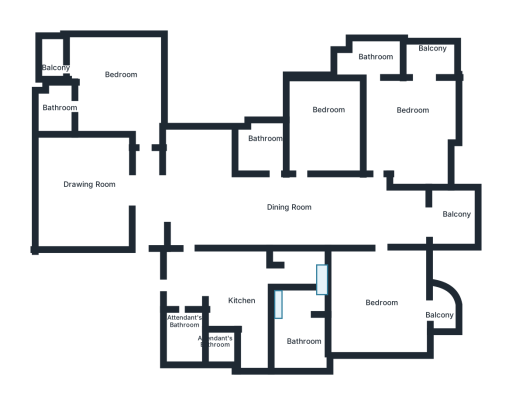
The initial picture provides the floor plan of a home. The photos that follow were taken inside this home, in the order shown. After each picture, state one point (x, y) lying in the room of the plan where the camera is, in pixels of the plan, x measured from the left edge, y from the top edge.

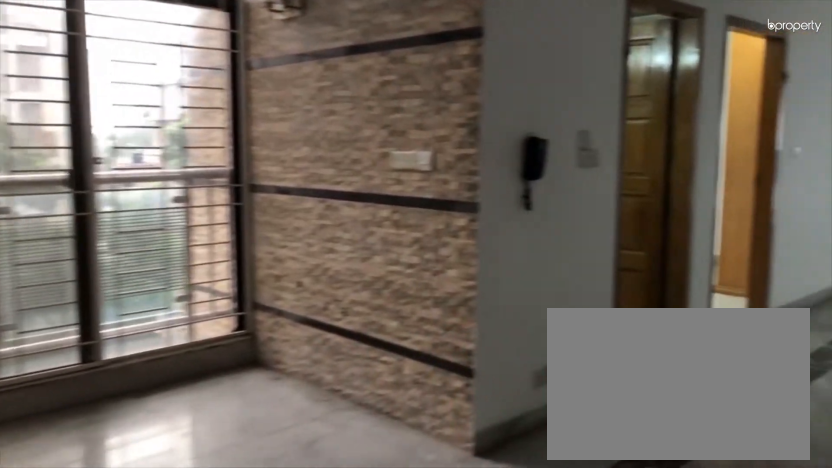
(229, 204)
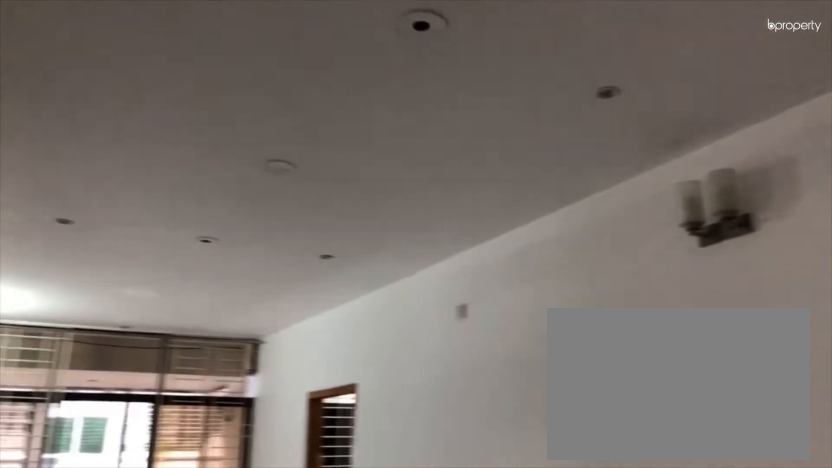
(229, 204)
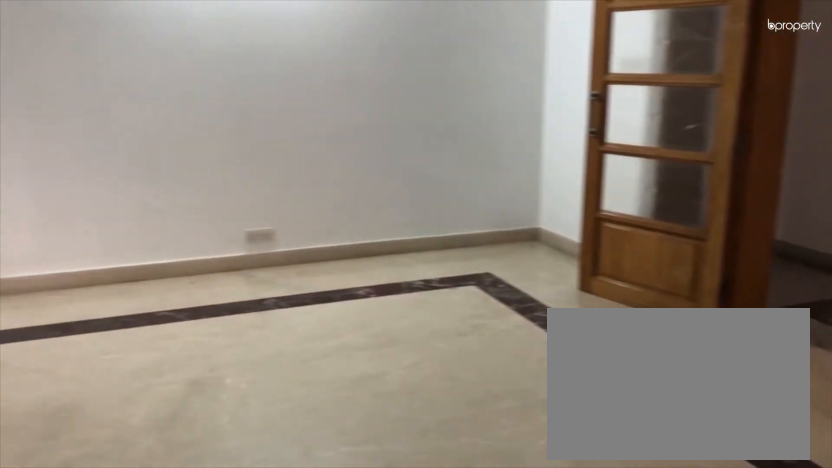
(79, 190)
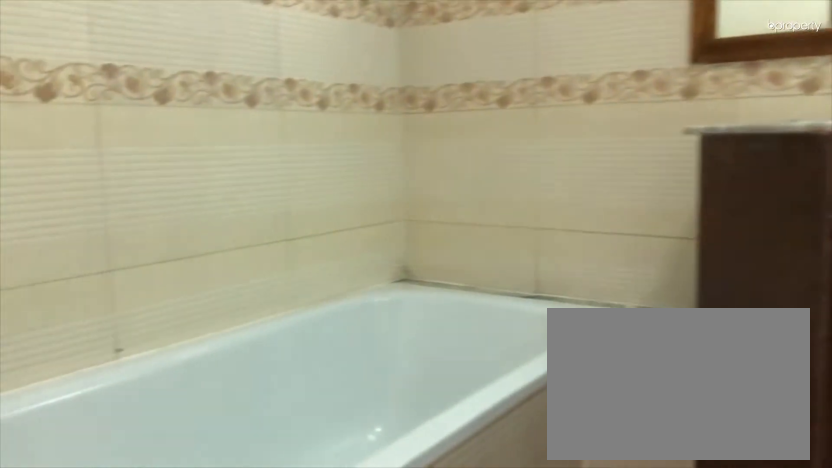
(62, 108)
